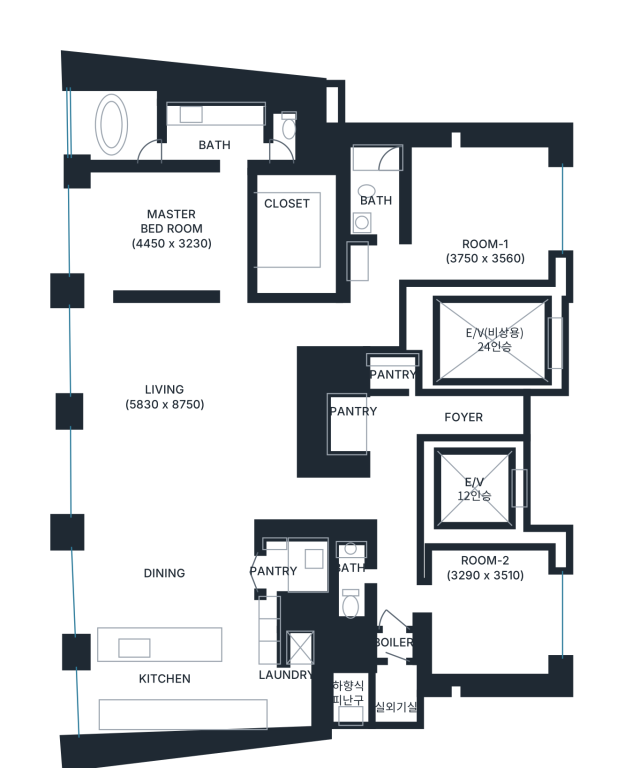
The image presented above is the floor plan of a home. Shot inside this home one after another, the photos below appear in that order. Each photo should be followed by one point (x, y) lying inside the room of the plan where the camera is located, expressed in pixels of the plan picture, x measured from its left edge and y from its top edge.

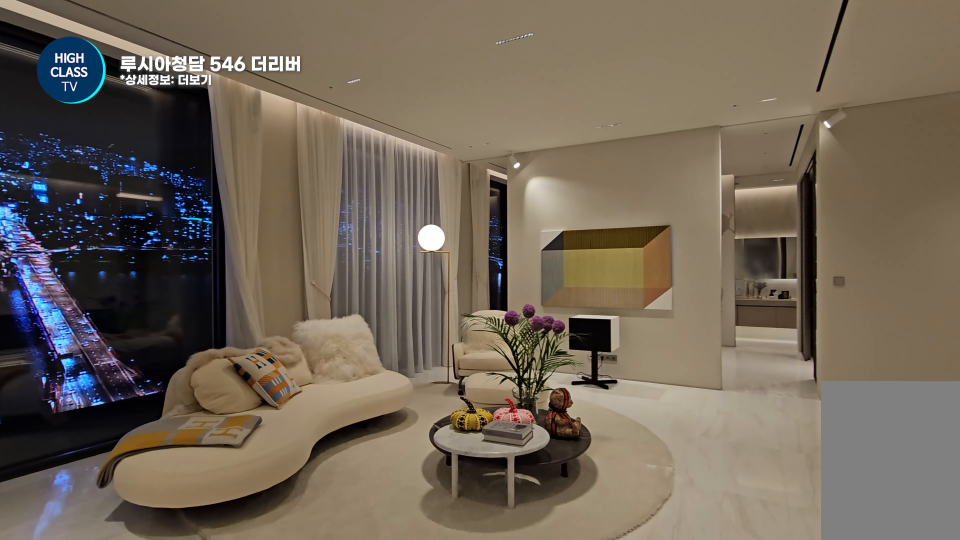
(181, 405)
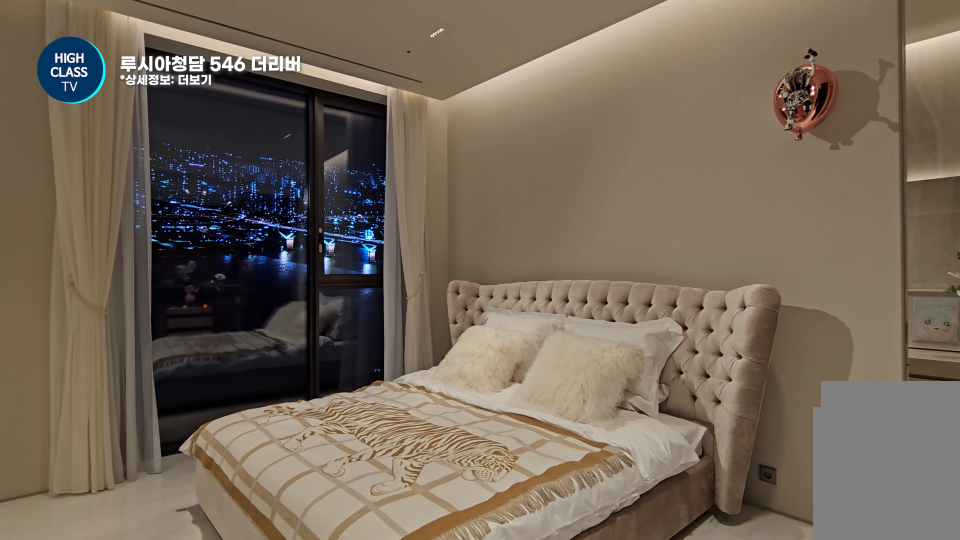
(207, 227)
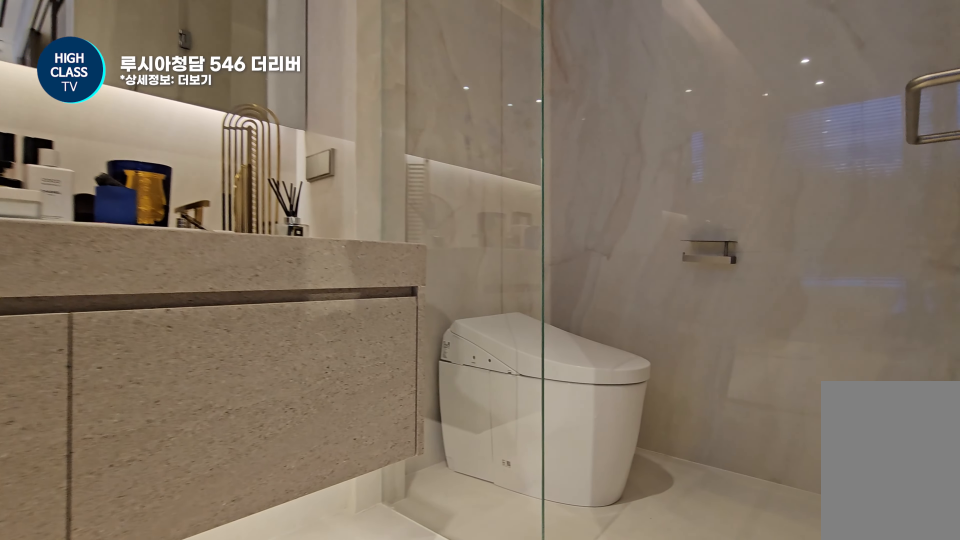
(187, 126)
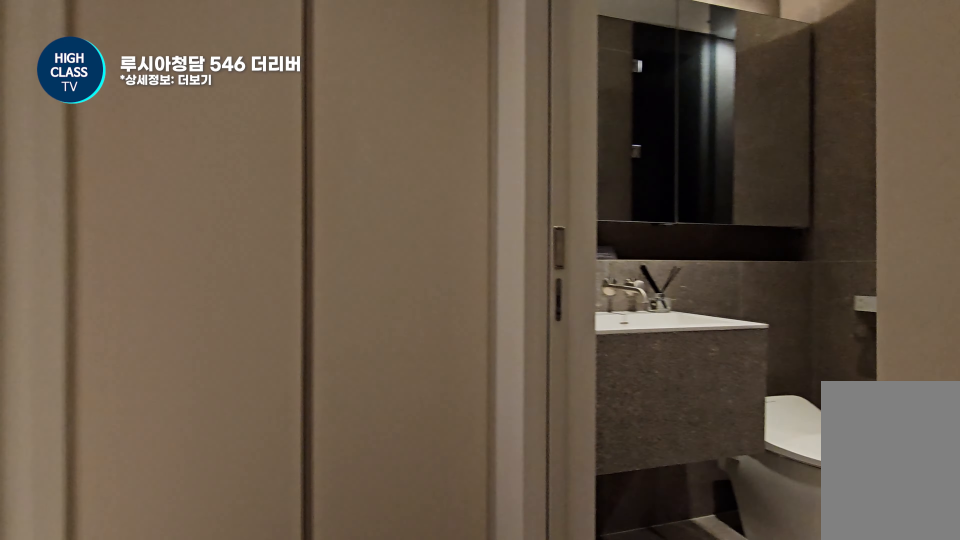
(448, 209)
